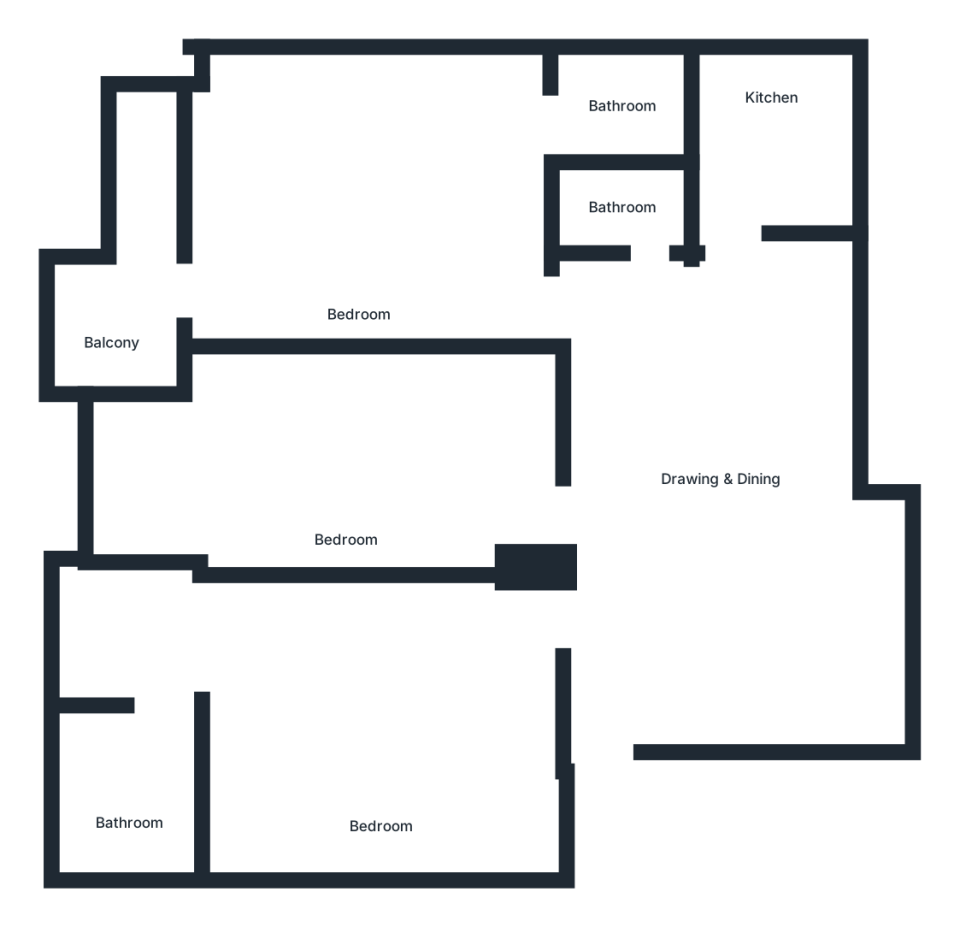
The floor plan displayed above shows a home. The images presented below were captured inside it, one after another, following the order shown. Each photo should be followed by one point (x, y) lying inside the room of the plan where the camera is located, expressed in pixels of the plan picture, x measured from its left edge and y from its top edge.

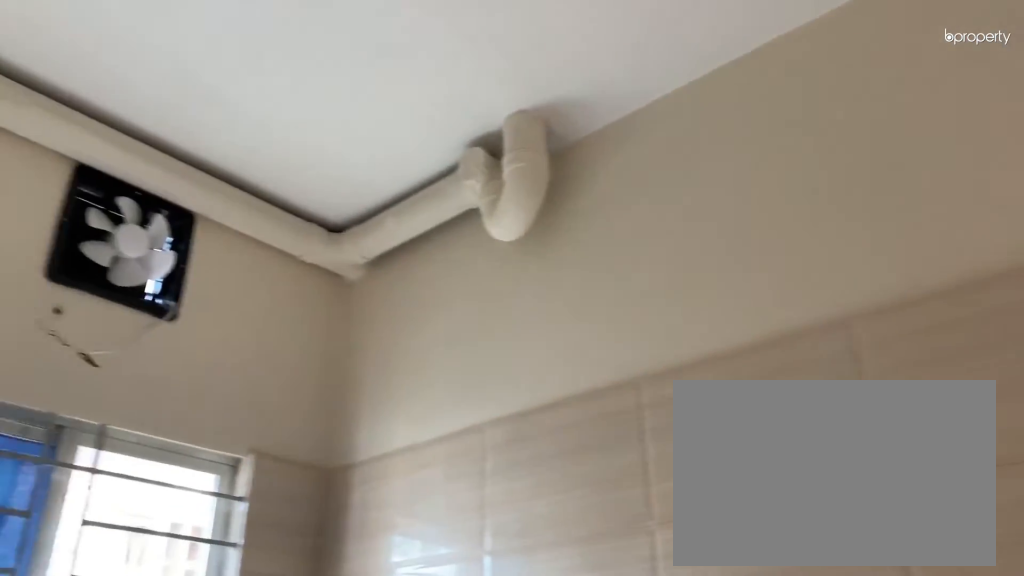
(771, 110)
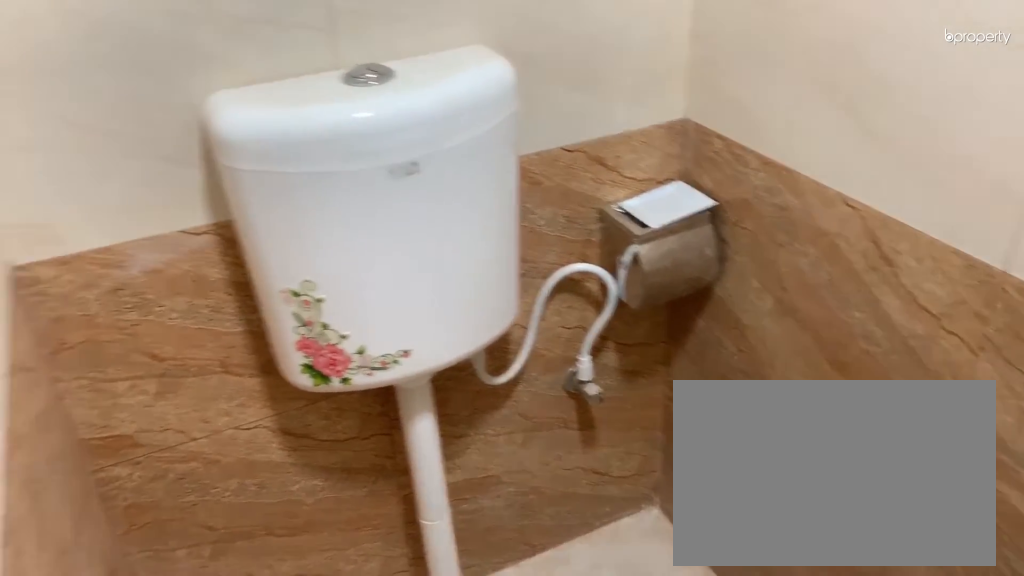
(621, 206)
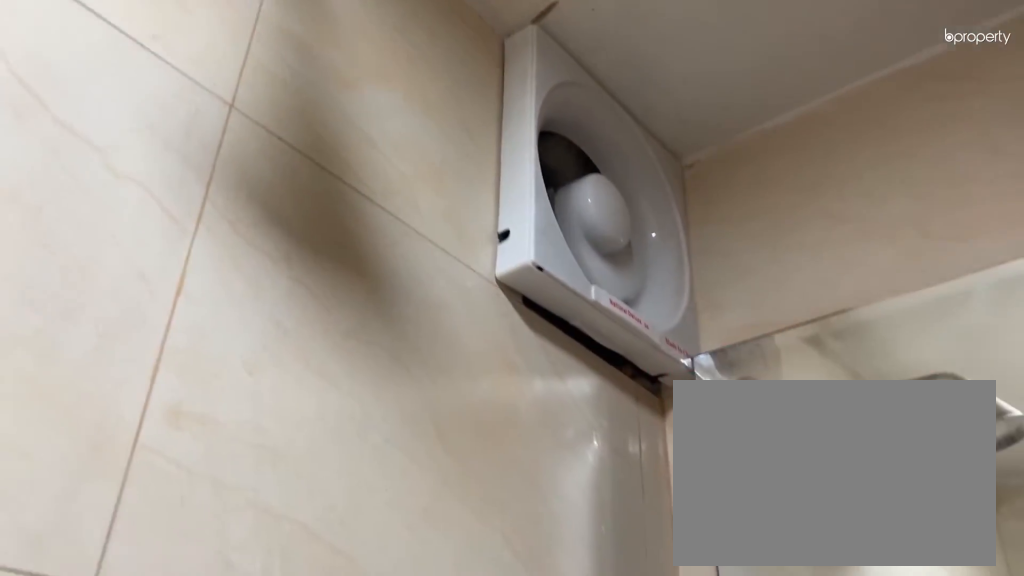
(621, 206)
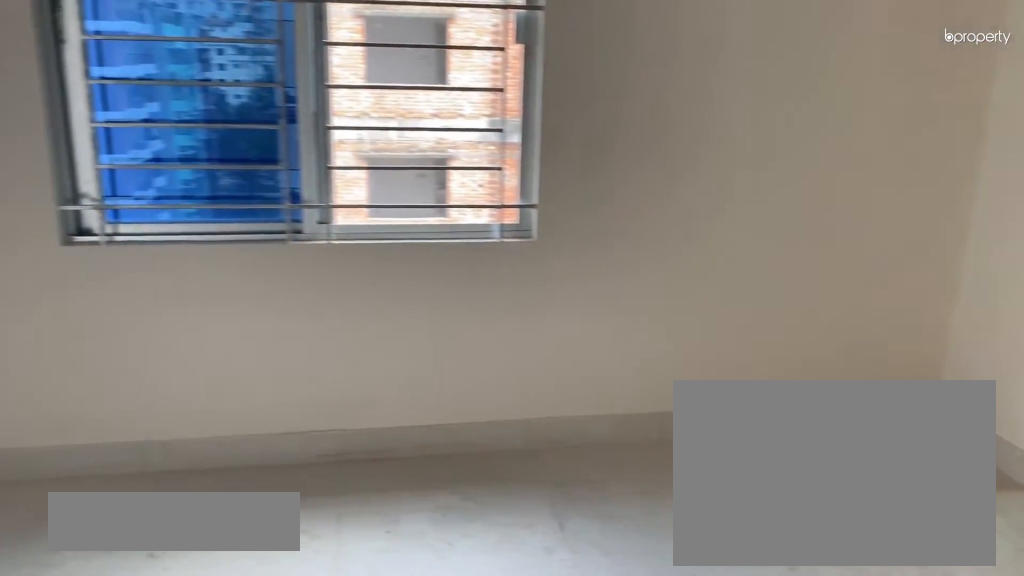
(359, 216)
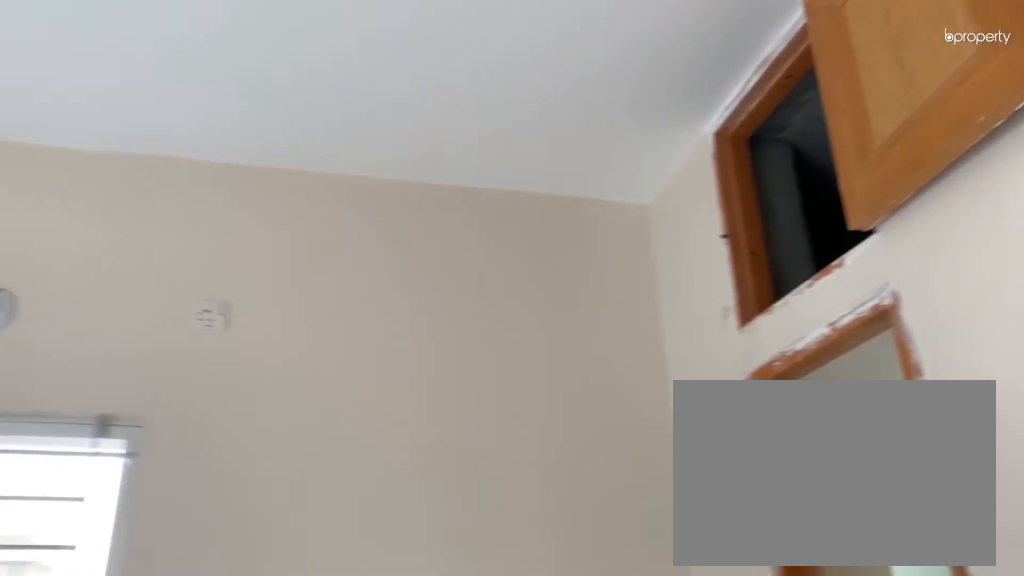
(359, 216)
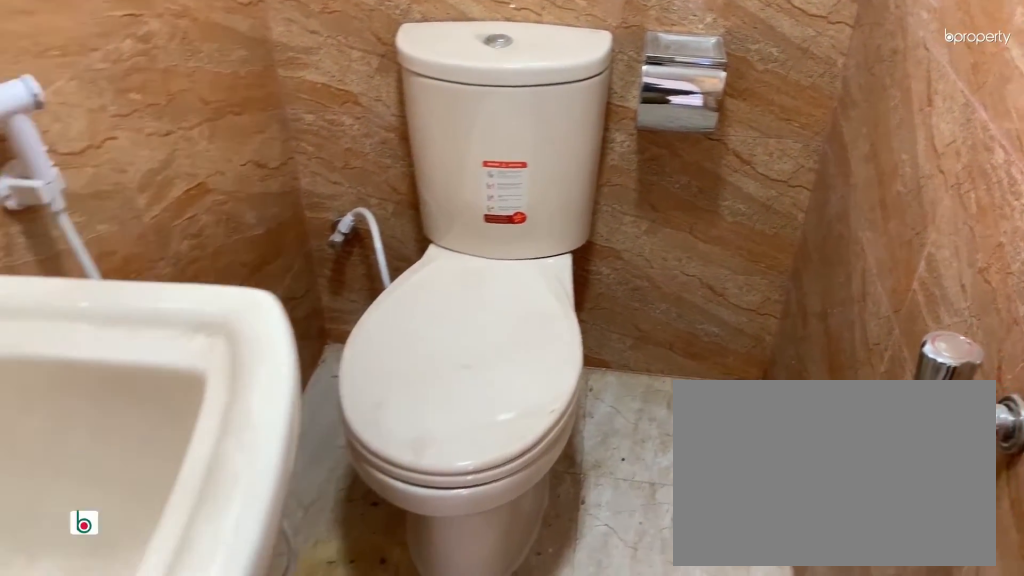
(628, 101)
